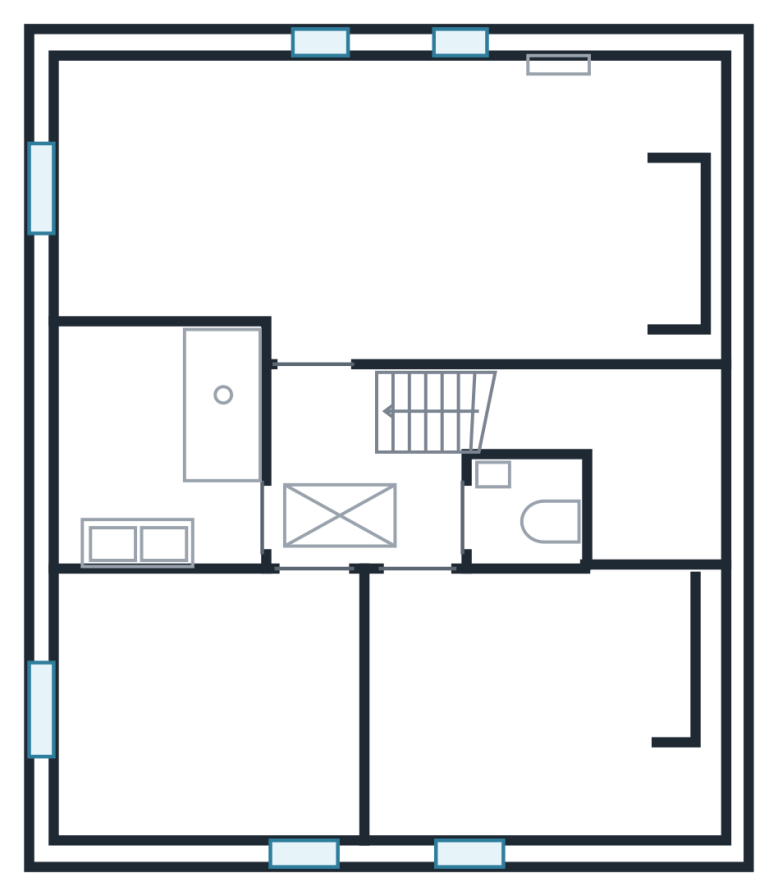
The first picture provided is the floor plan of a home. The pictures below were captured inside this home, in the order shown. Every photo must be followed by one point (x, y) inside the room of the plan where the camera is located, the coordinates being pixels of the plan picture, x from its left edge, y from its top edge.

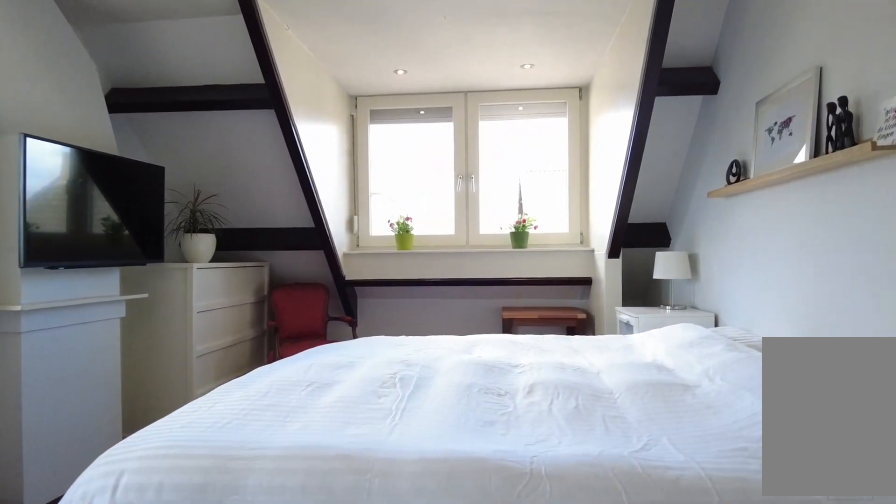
(412, 208)
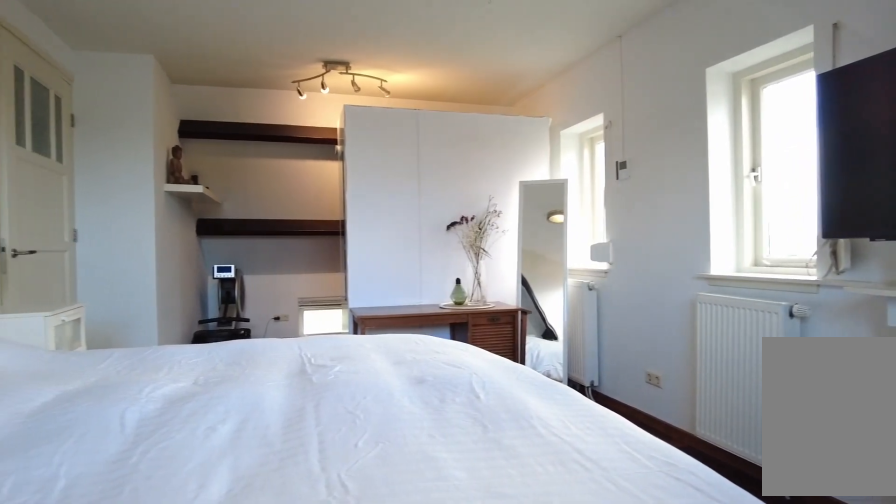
(411, 207)
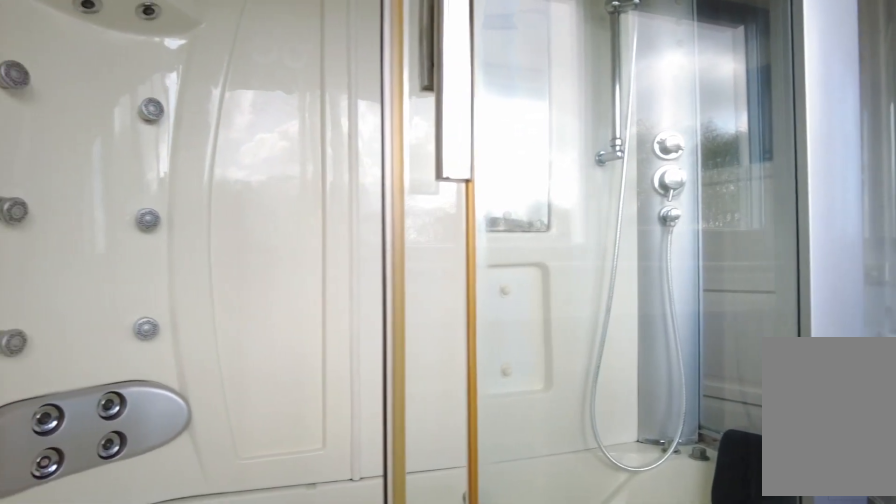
(154, 446)
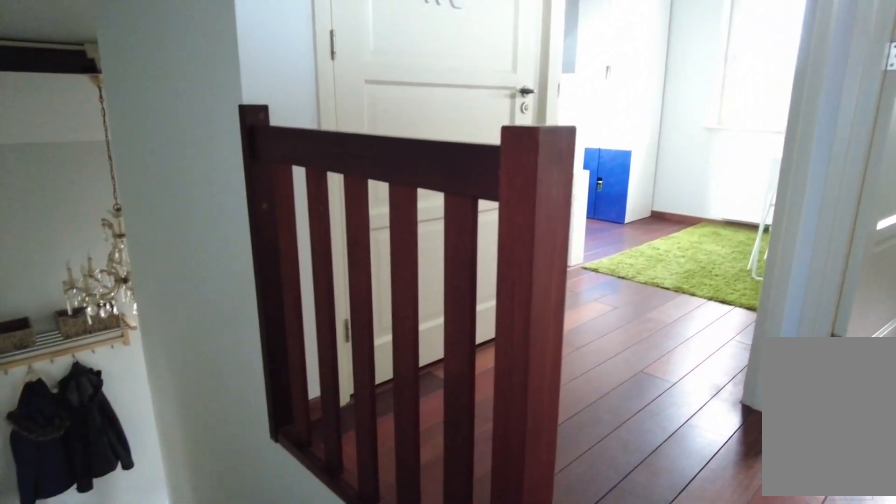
(354, 483)
